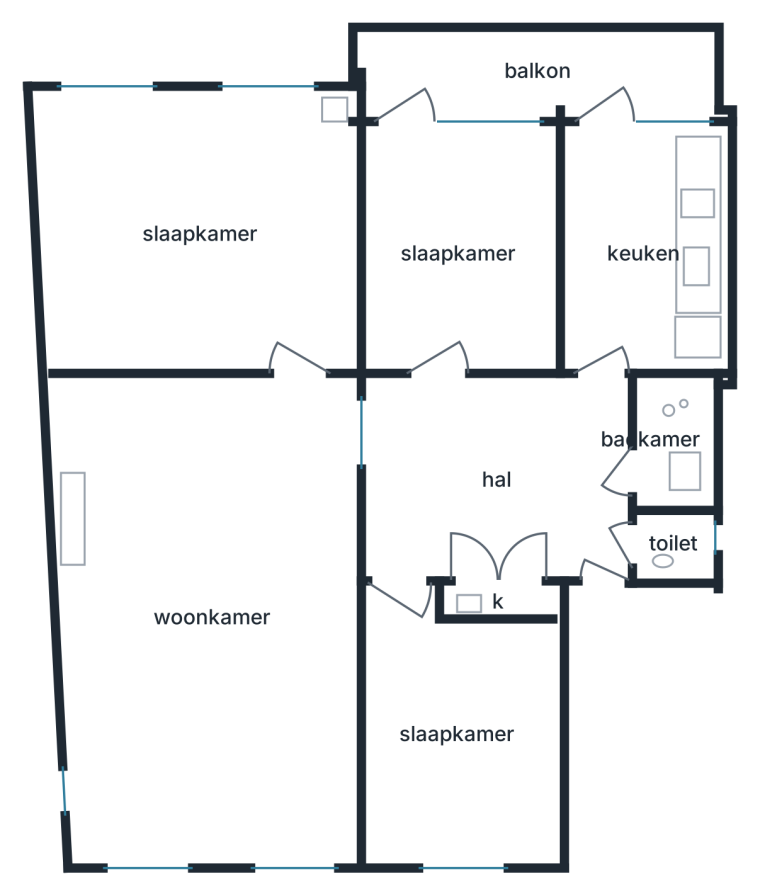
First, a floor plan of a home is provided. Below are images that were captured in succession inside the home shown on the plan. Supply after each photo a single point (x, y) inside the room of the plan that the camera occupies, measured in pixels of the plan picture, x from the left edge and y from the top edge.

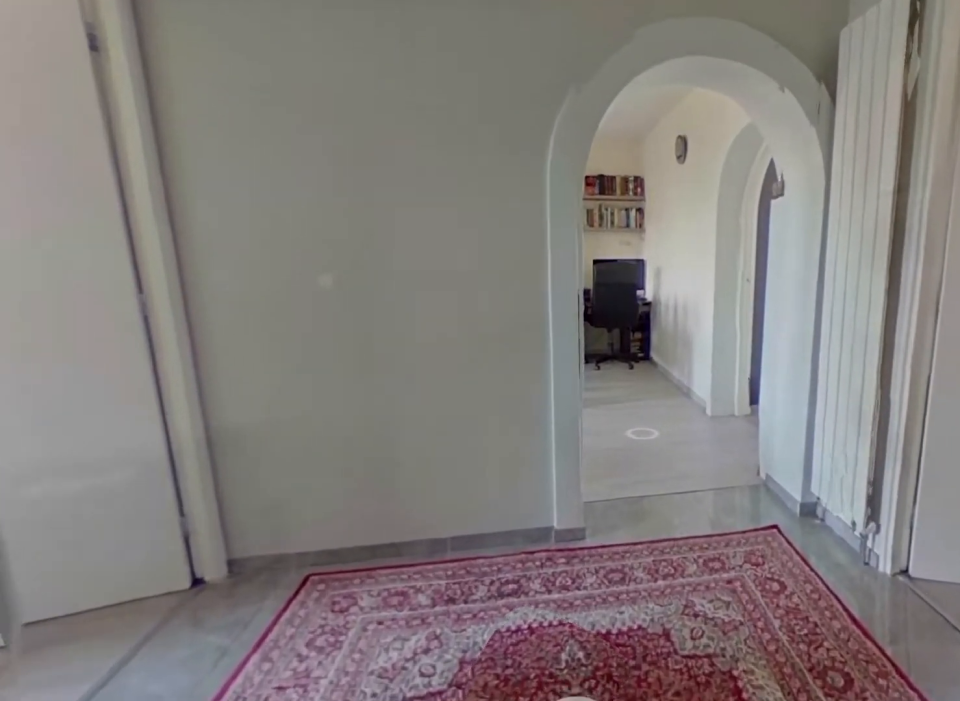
(494, 472)
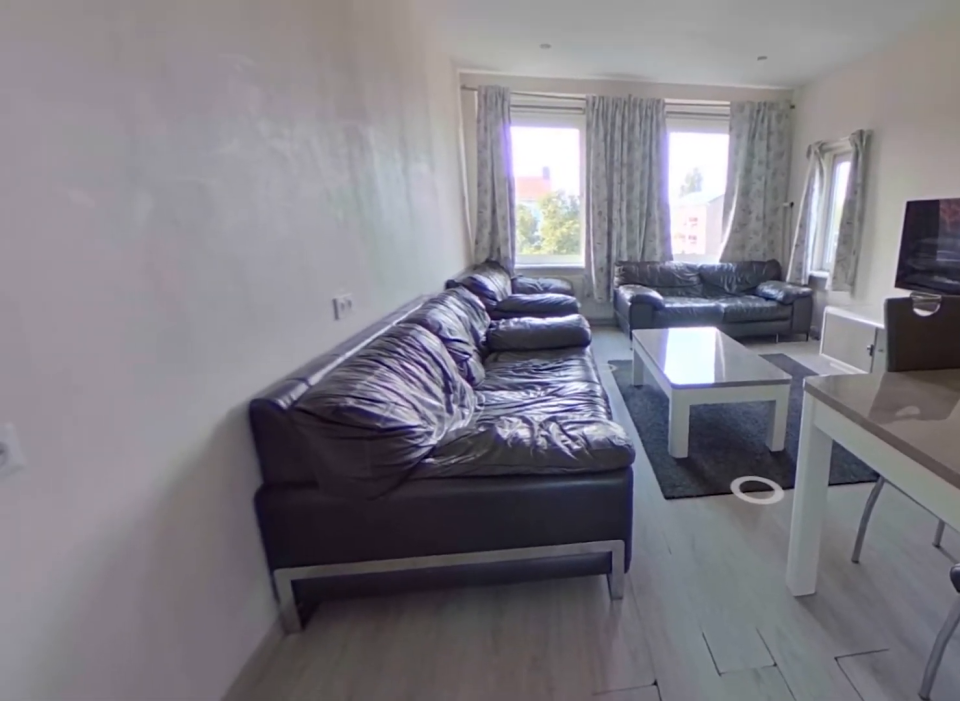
(213, 618)
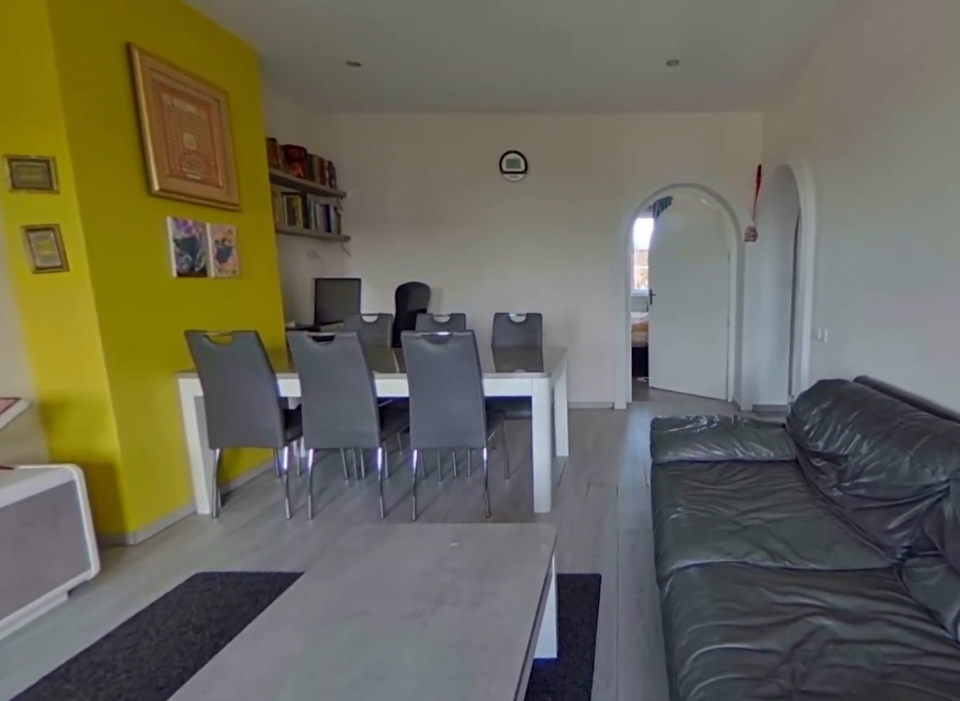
(213, 618)
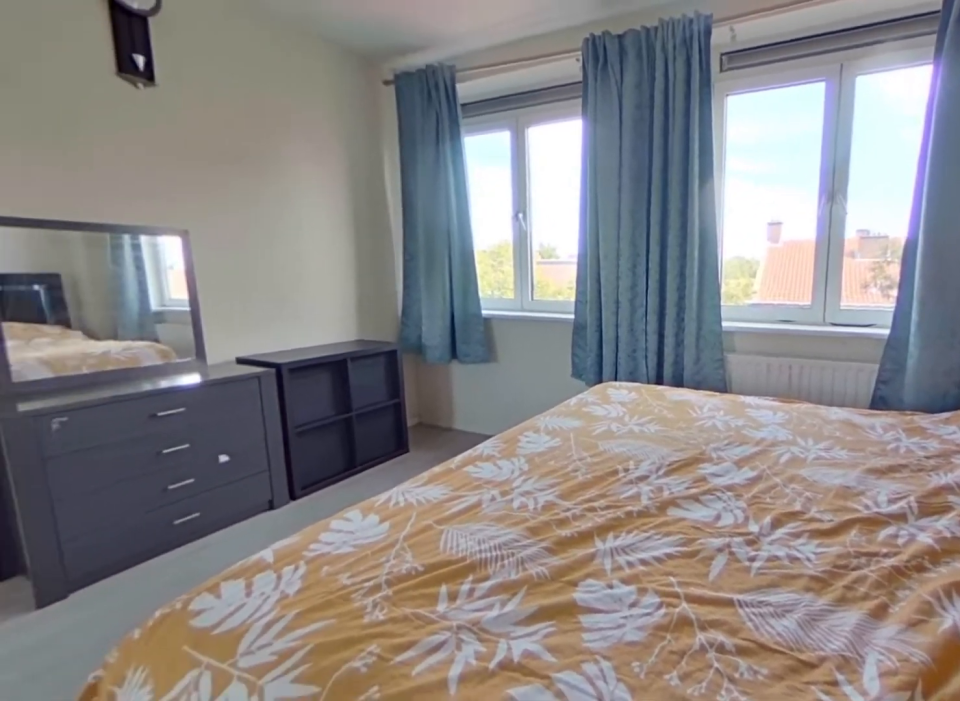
(199, 232)
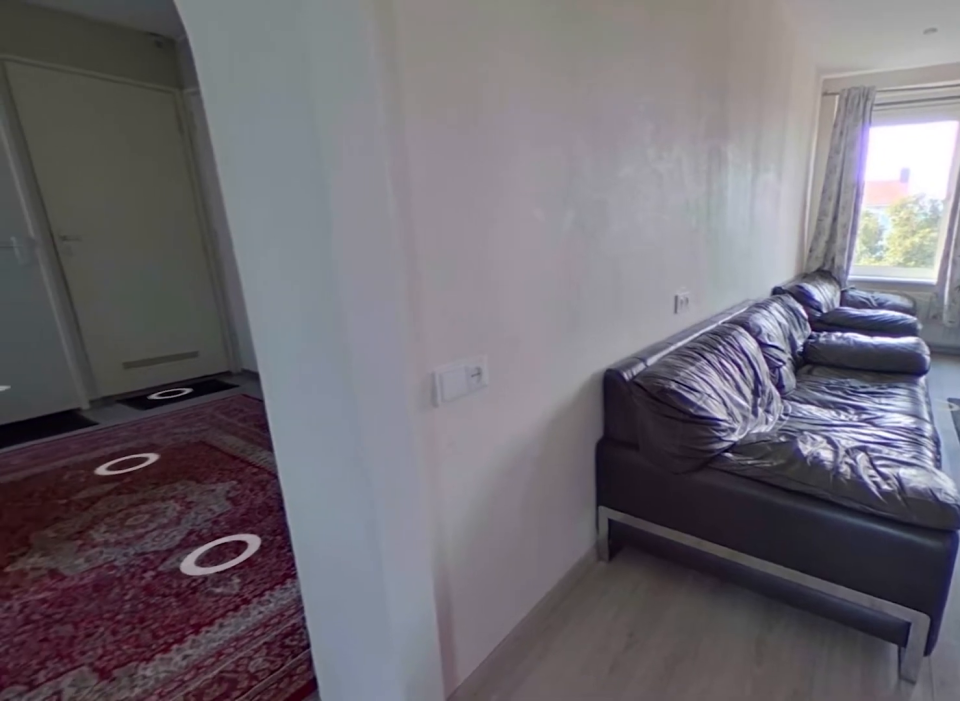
(213, 618)
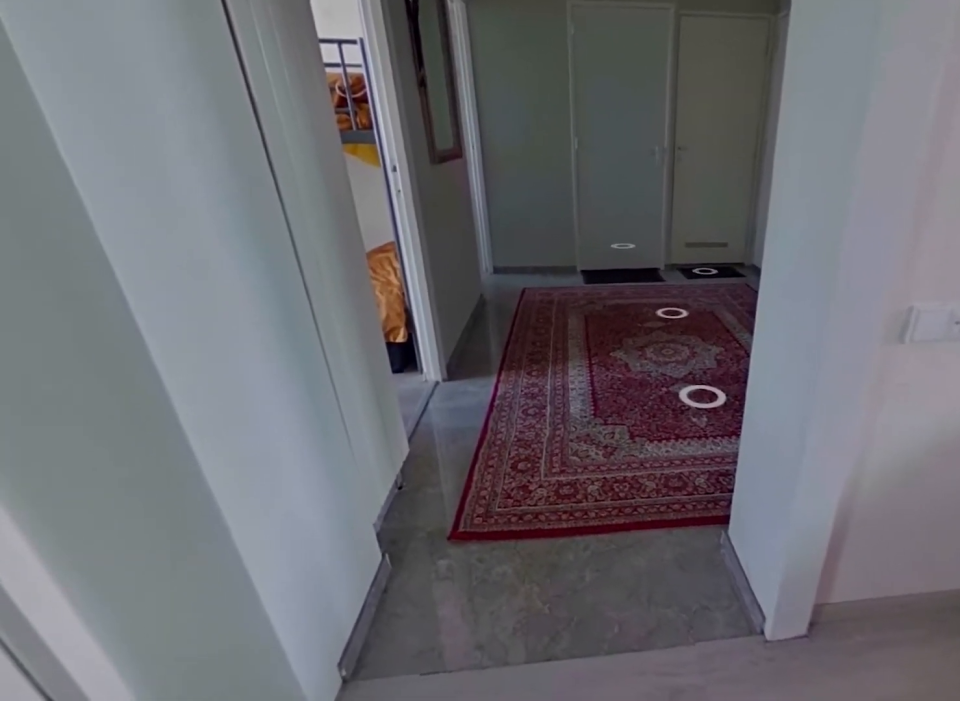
(213, 618)
